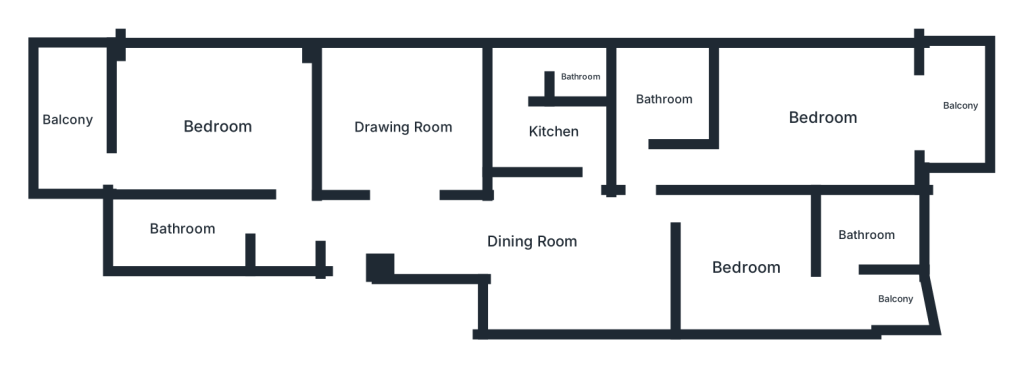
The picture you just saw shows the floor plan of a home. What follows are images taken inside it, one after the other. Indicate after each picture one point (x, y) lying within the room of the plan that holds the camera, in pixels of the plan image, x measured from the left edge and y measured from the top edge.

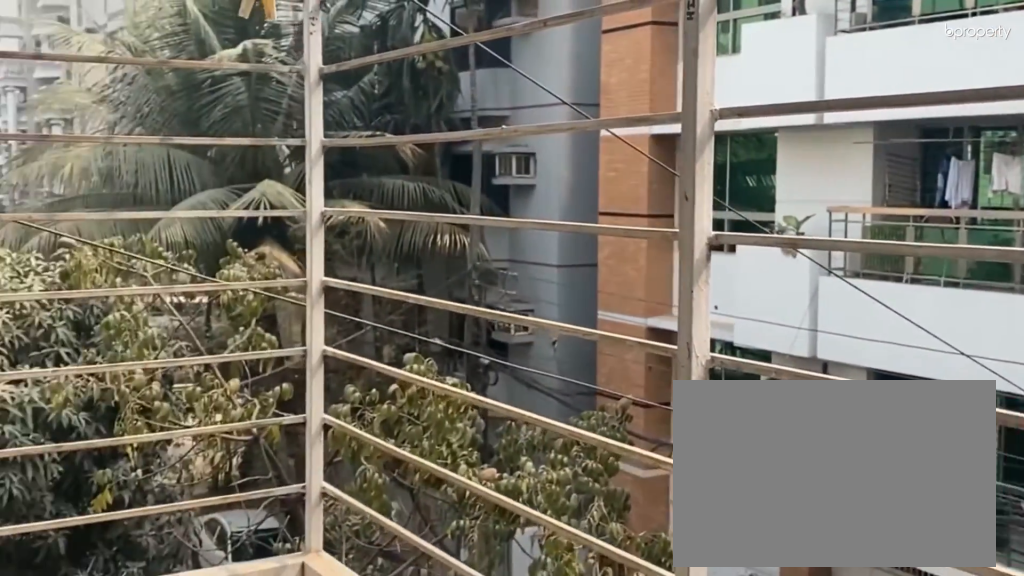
(958, 103)
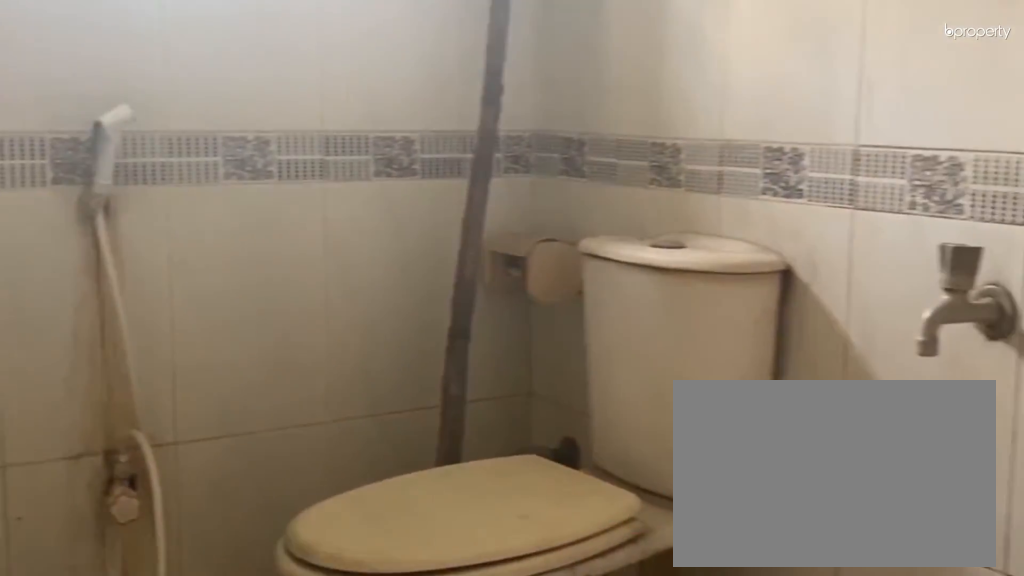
(665, 99)
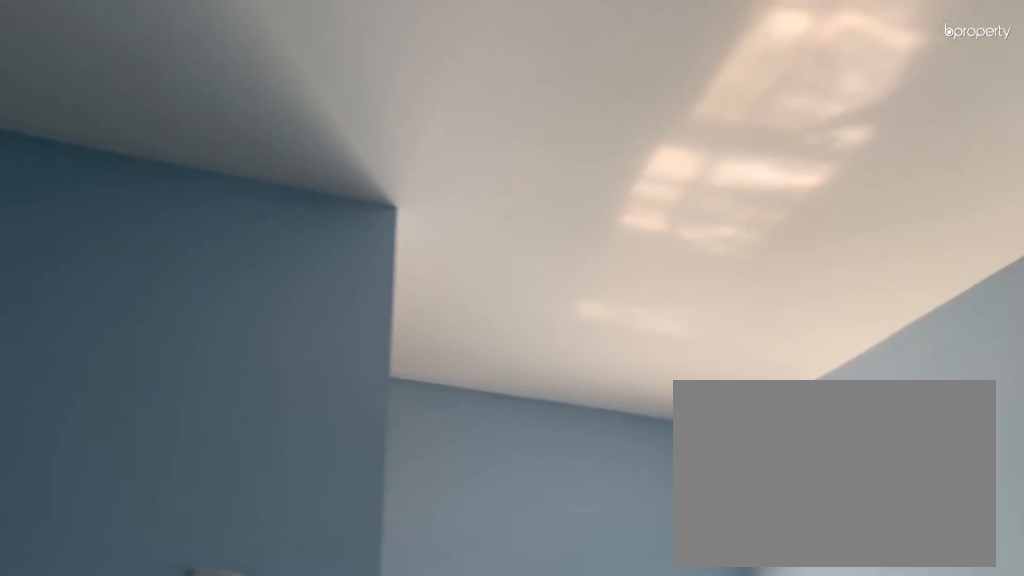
(748, 269)
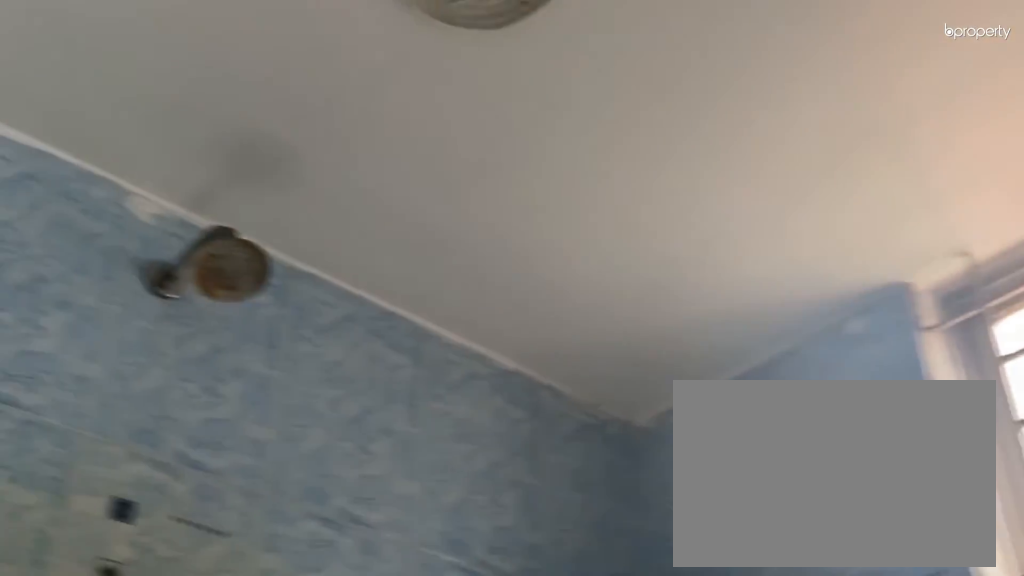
(867, 236)
